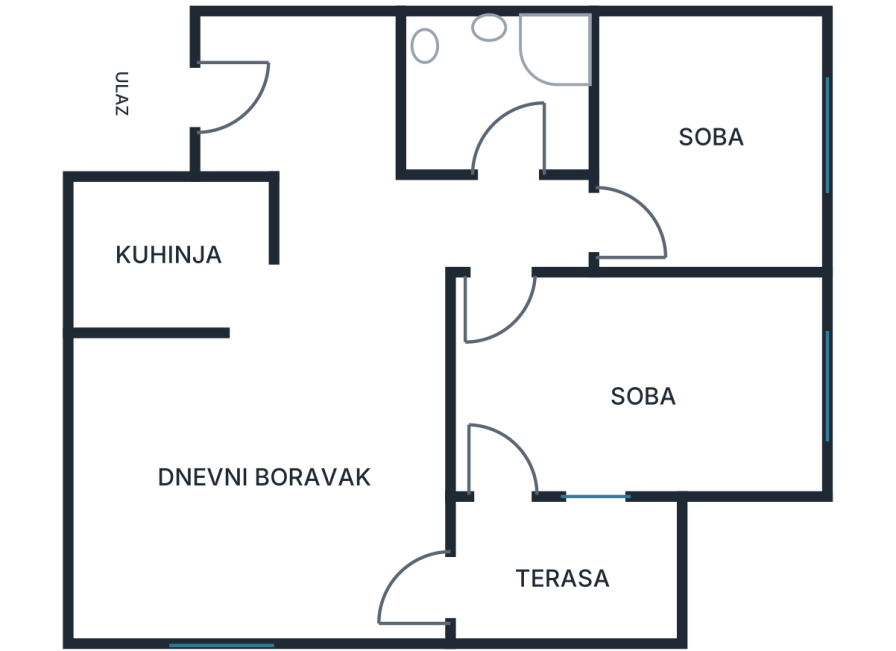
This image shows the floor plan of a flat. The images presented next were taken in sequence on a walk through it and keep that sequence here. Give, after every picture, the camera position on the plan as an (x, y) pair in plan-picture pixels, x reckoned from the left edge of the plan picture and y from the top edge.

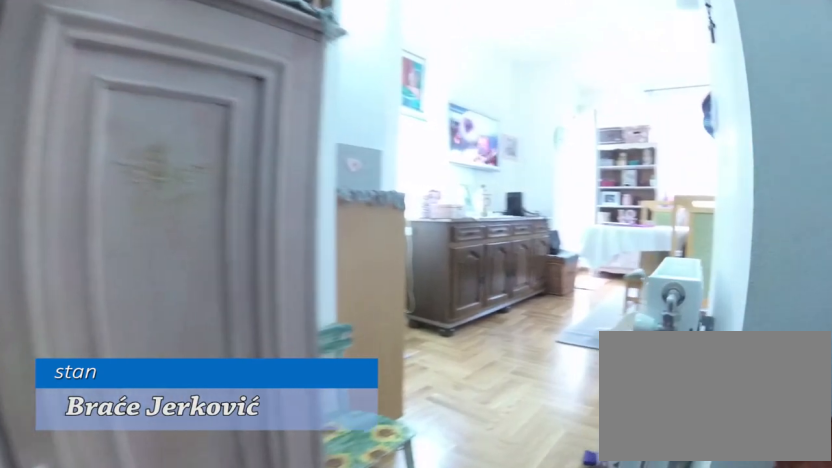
(319, 93)
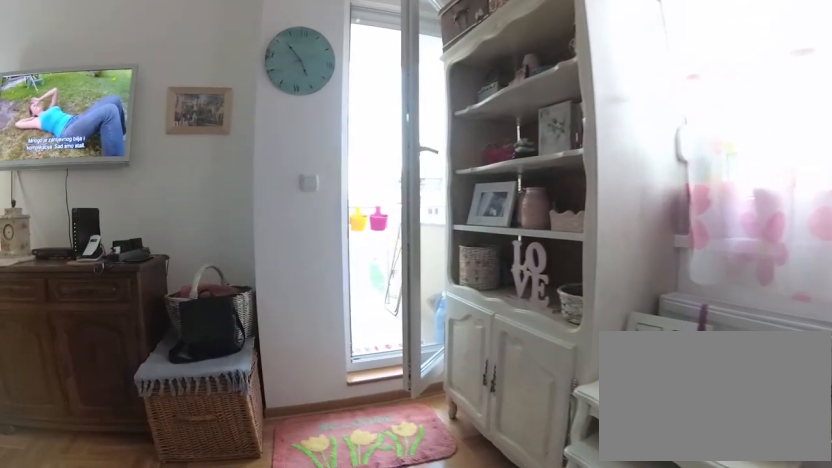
(203, 511)
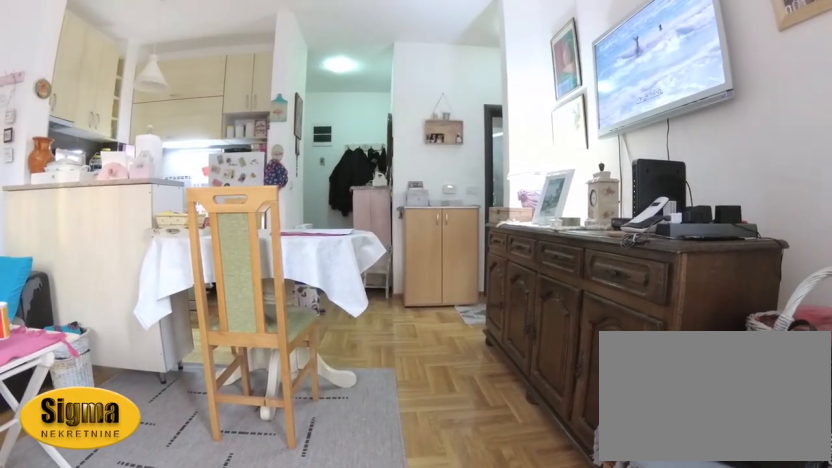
(380, 605)
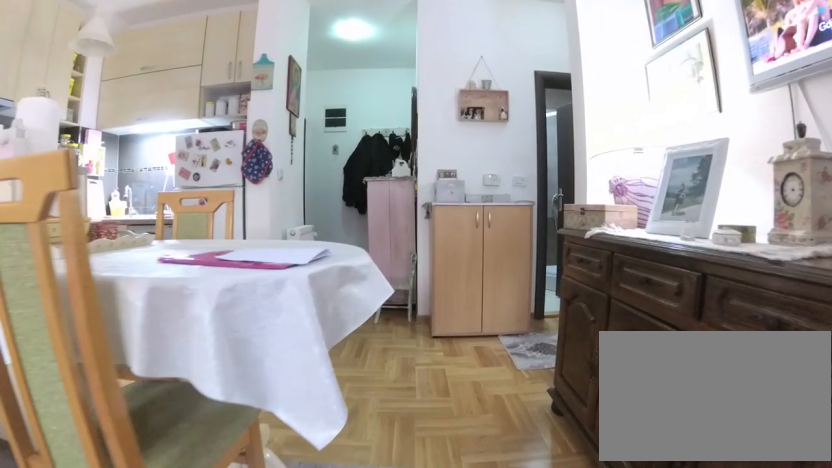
(375, 513)
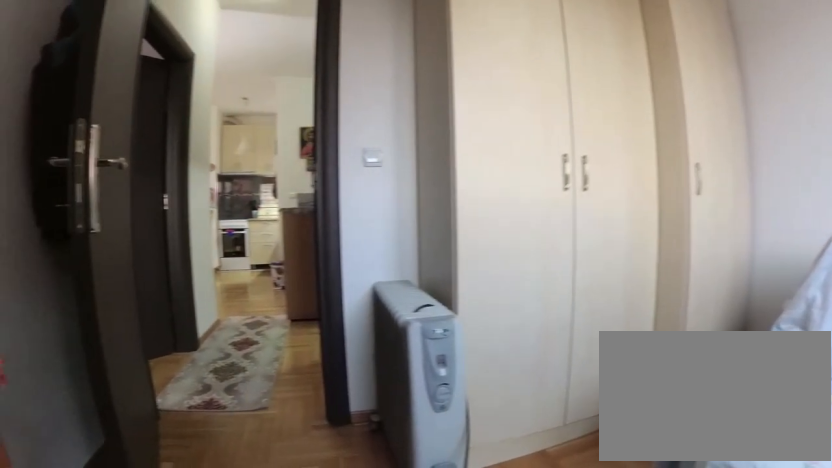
(808, 213)
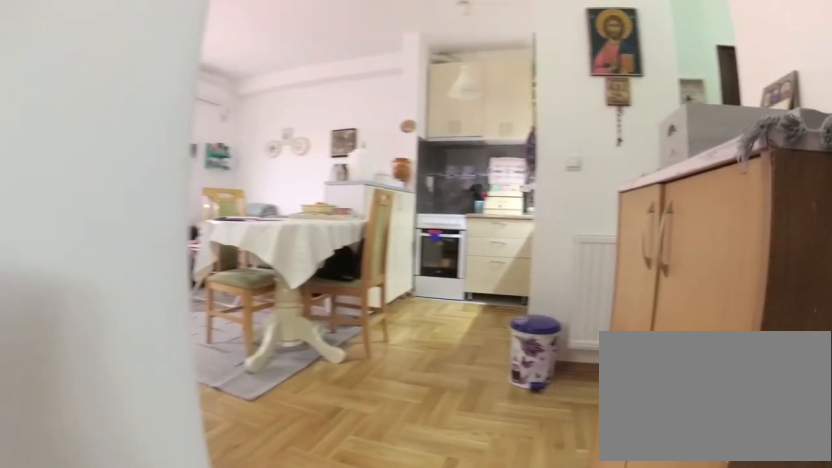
(521, 218)
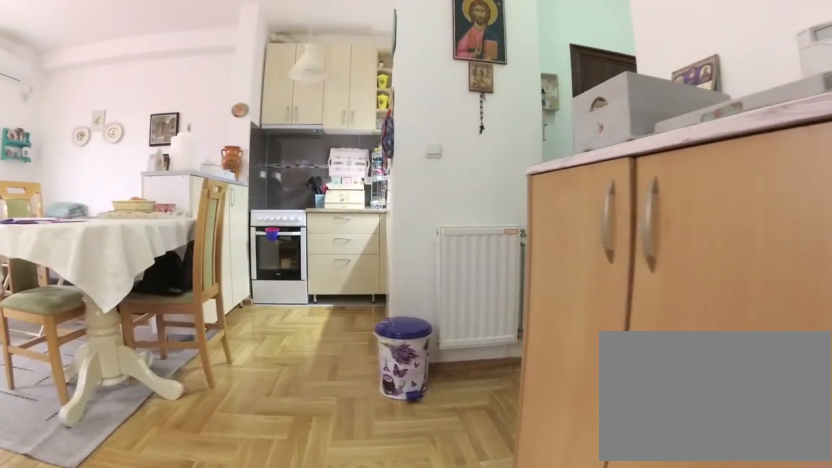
(483, 227)
